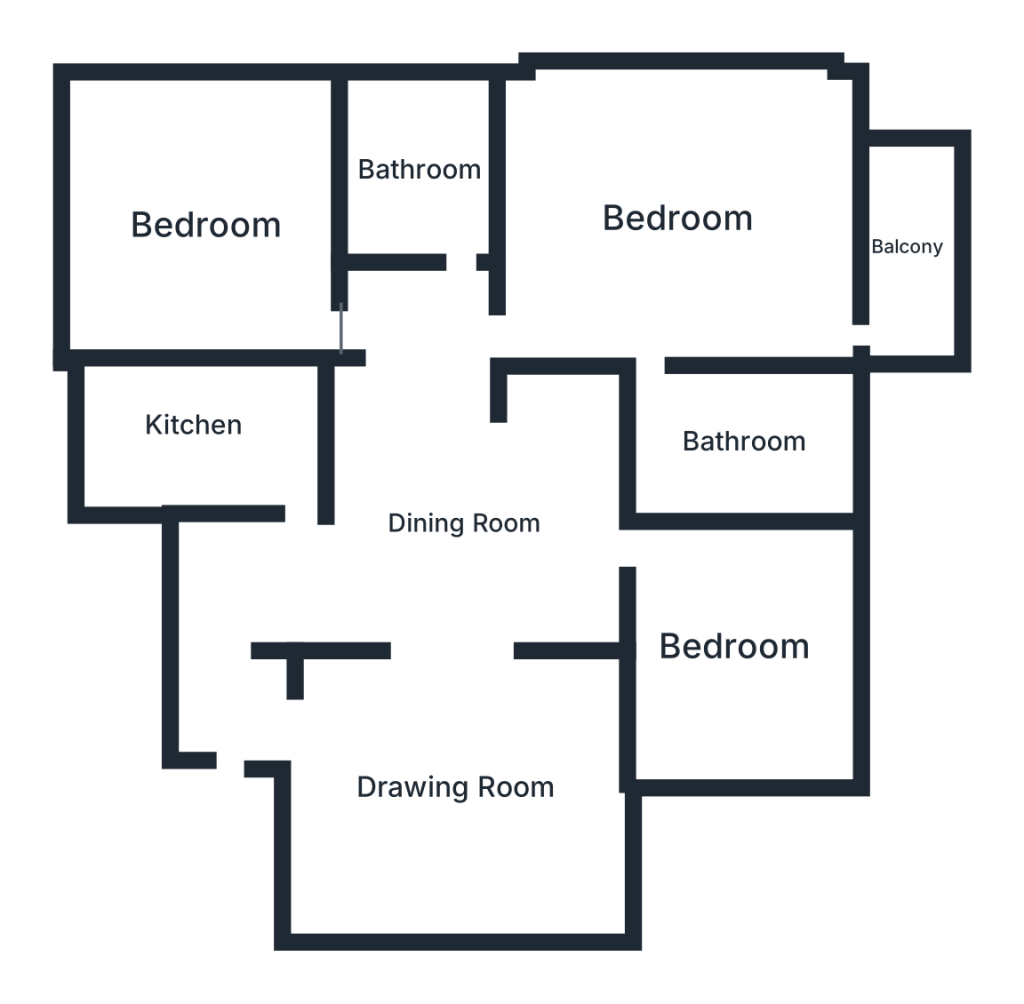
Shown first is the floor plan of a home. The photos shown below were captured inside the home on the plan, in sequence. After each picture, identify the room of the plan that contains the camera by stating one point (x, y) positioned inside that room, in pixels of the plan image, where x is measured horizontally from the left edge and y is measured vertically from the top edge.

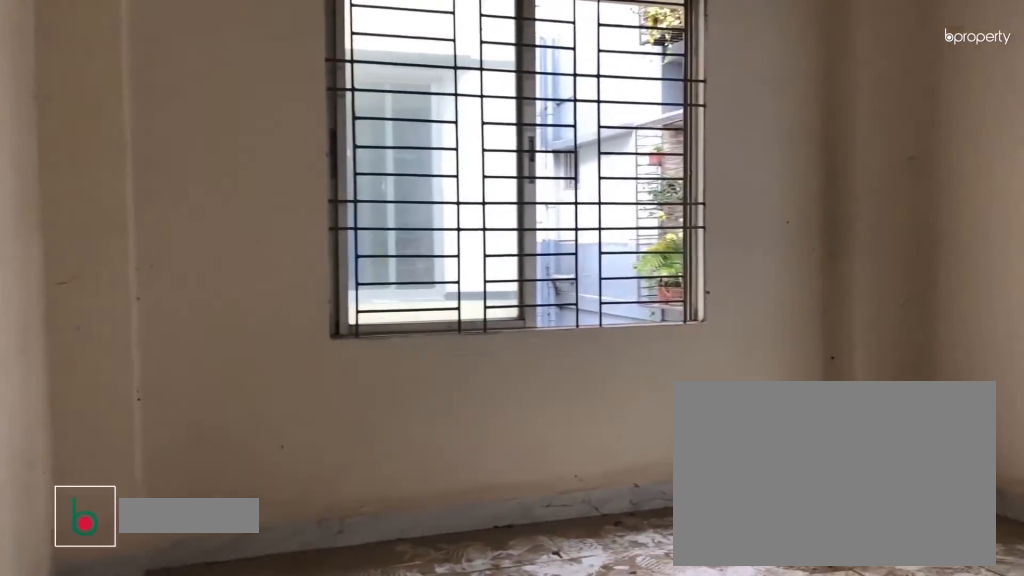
(201, 228)
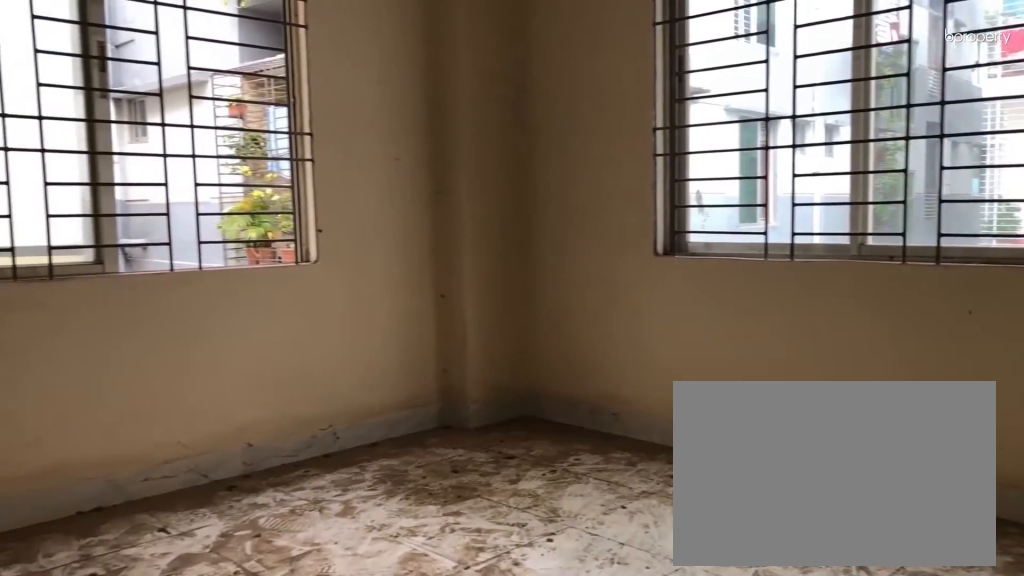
(201, 228)
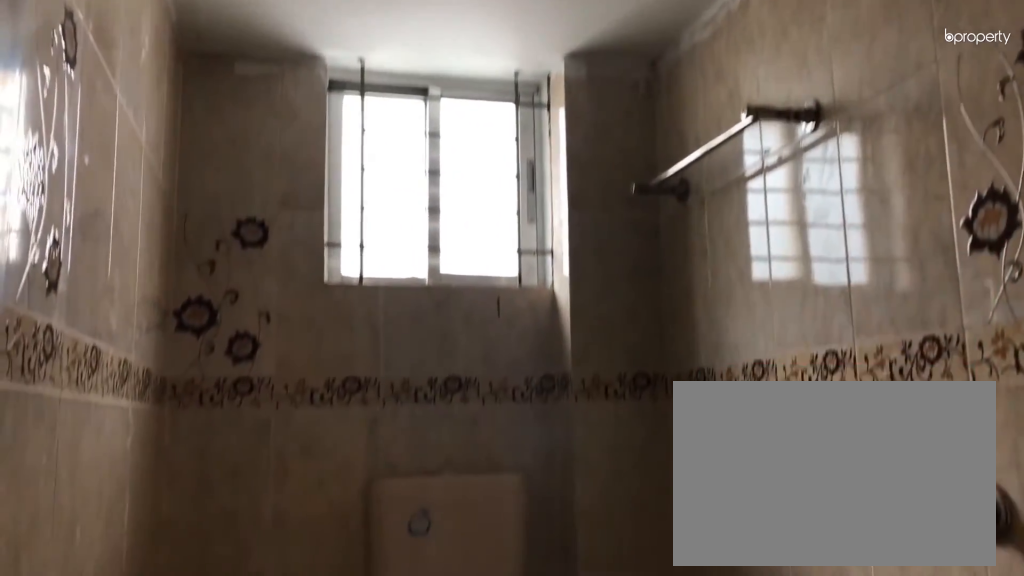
(424, 166)
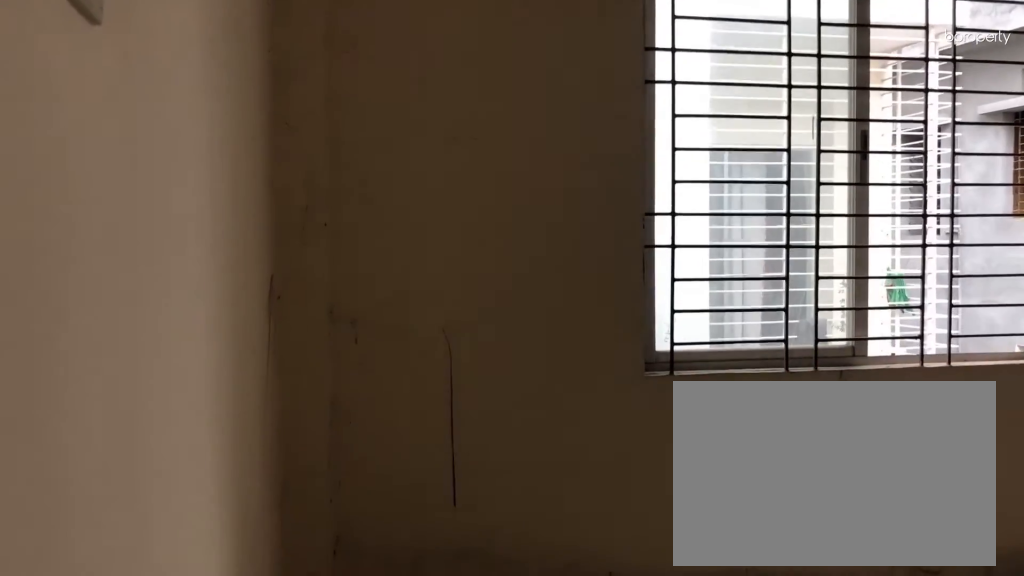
(681, 221)
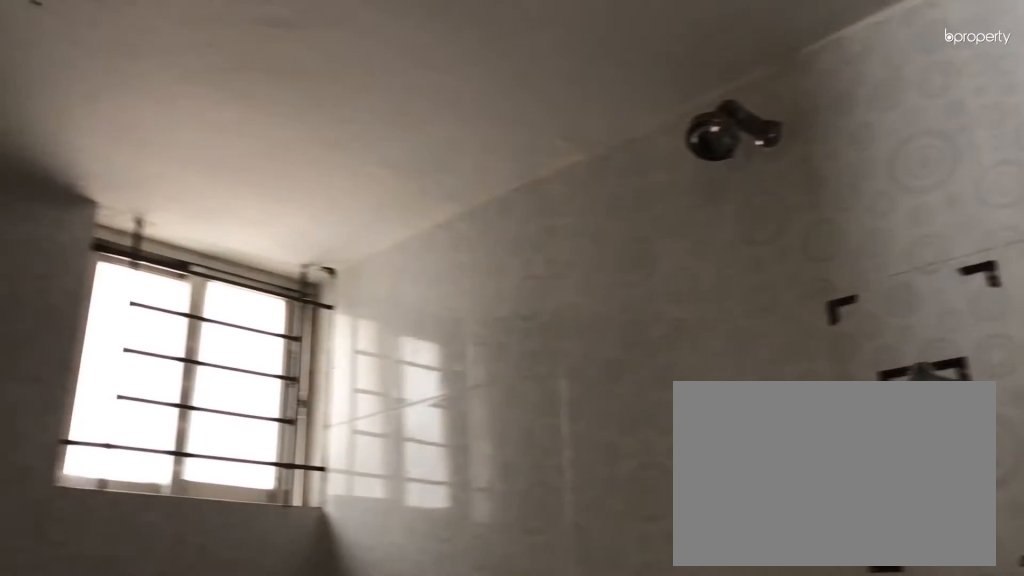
(736, 440)
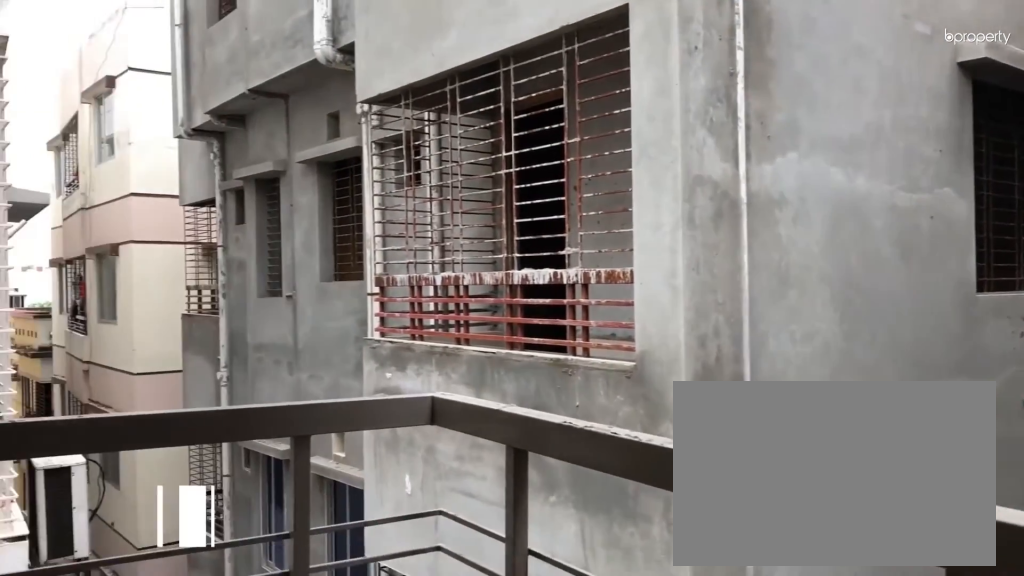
(908, 245)
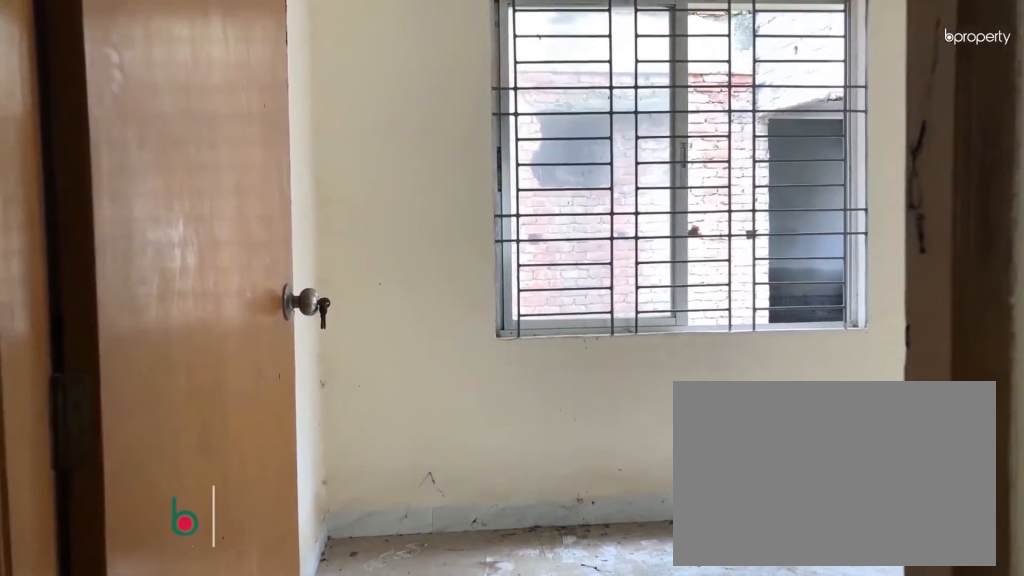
(733, 642)
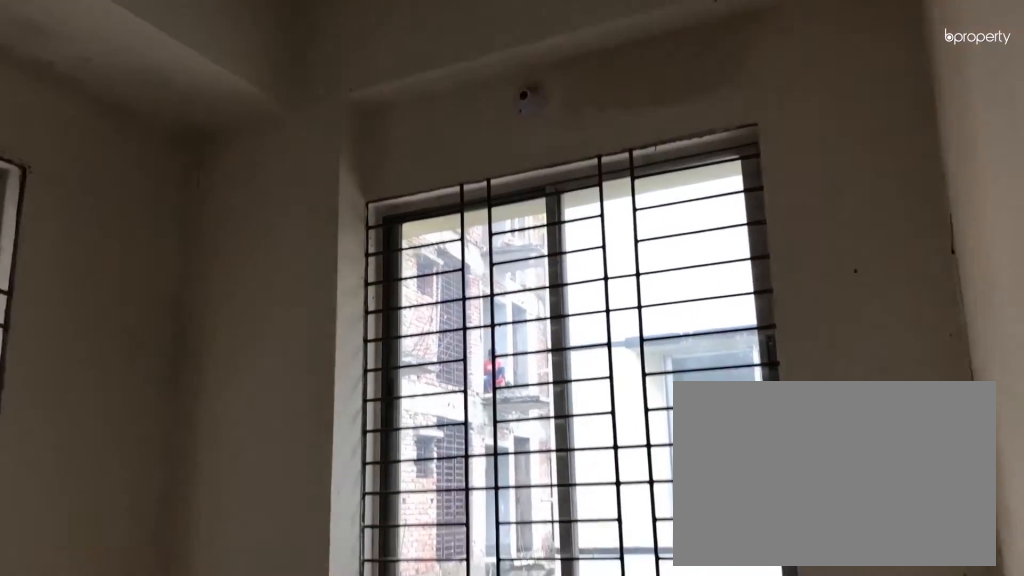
(734, 643)
